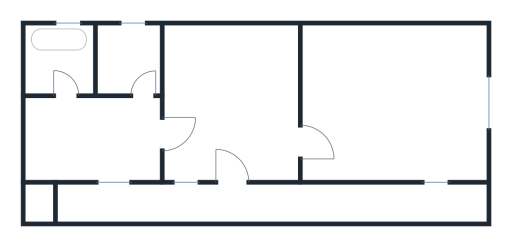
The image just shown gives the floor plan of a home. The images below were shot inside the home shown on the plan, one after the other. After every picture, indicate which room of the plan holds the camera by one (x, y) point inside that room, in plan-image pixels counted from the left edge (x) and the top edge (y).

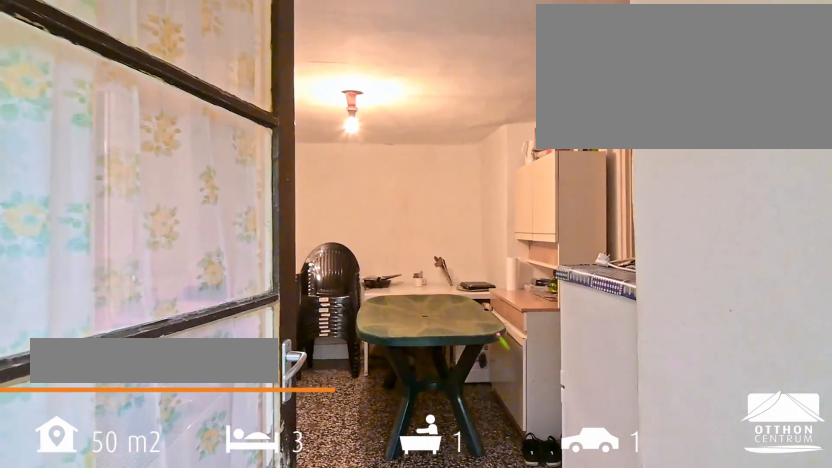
(230, 100)
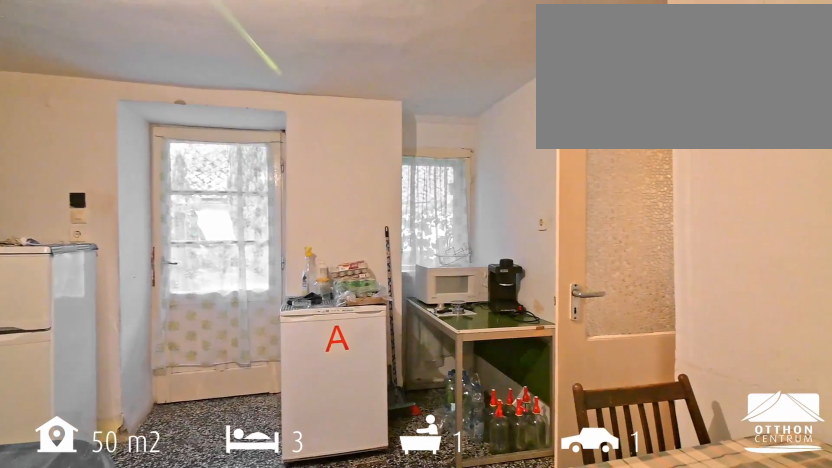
(230, 99)
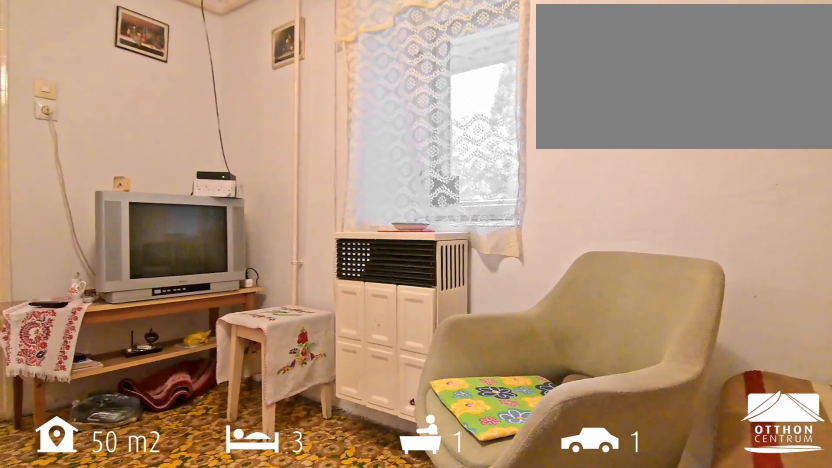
(83, 139)
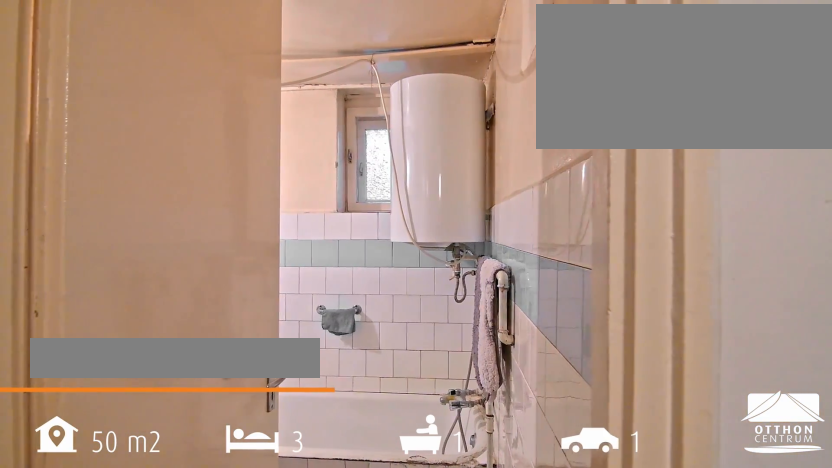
(62, 65)
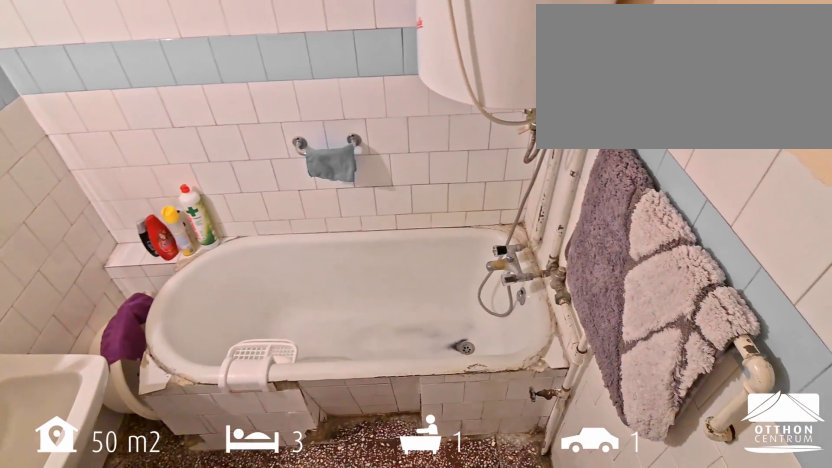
(62, 65)
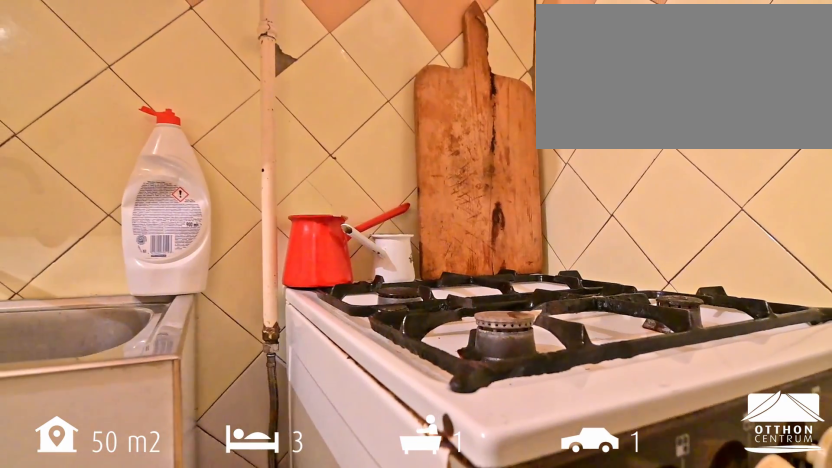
(127, 56)
